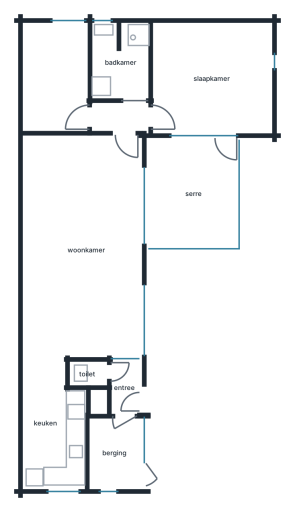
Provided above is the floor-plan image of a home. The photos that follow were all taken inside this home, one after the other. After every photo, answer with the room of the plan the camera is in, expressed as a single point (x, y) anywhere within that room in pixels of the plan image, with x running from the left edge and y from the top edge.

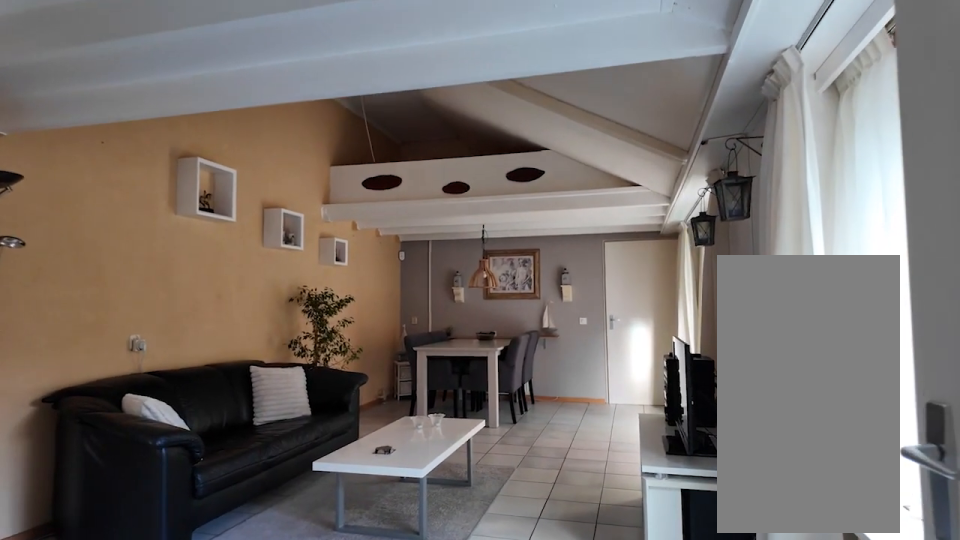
(82, 246)
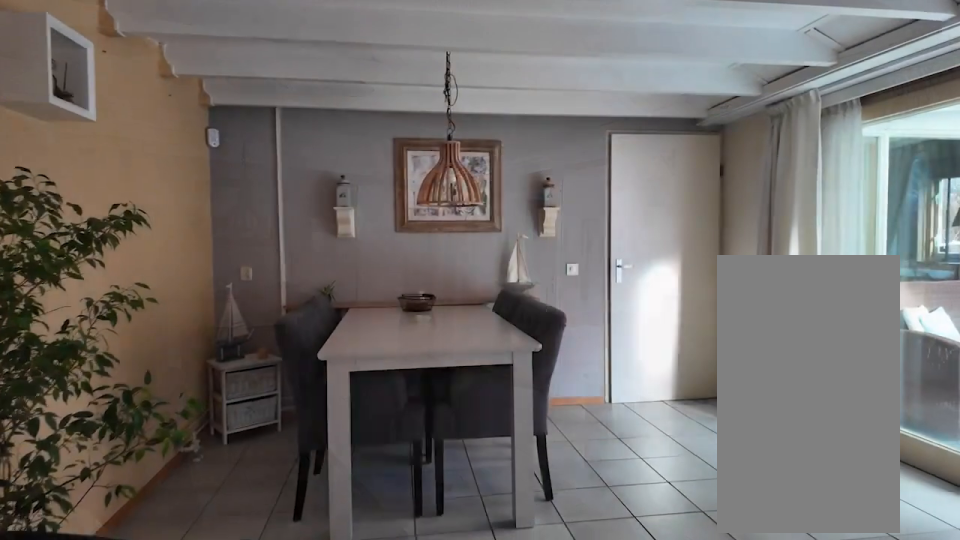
(82, 246)
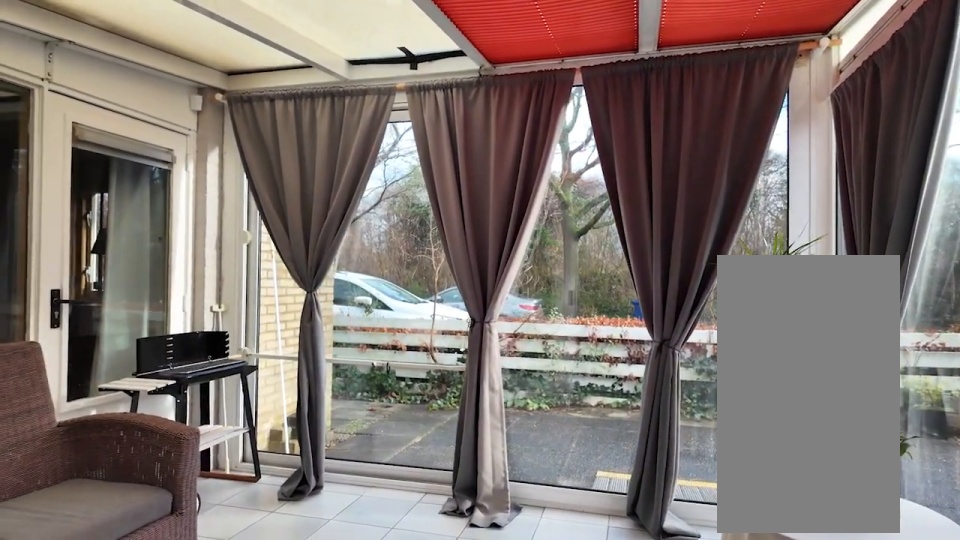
(193, 193)
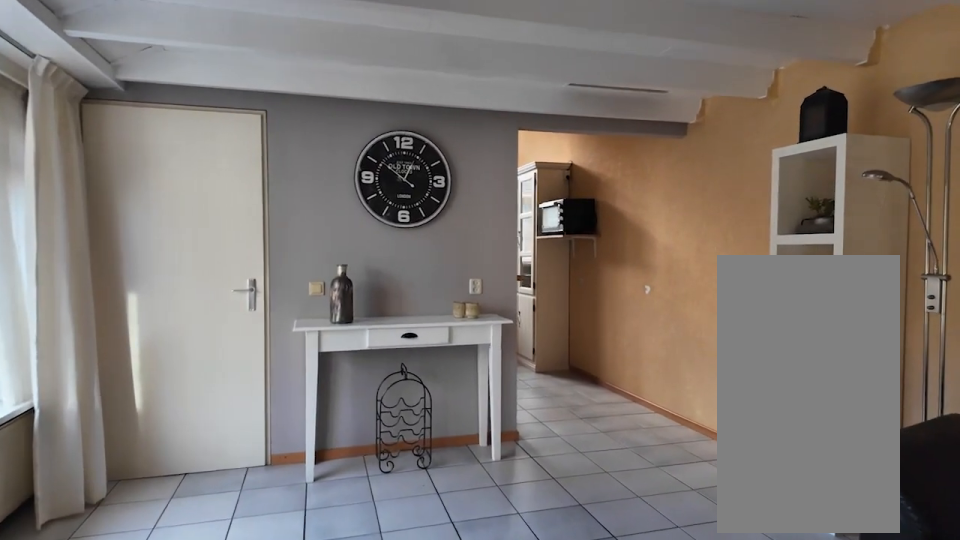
(82, 246)
